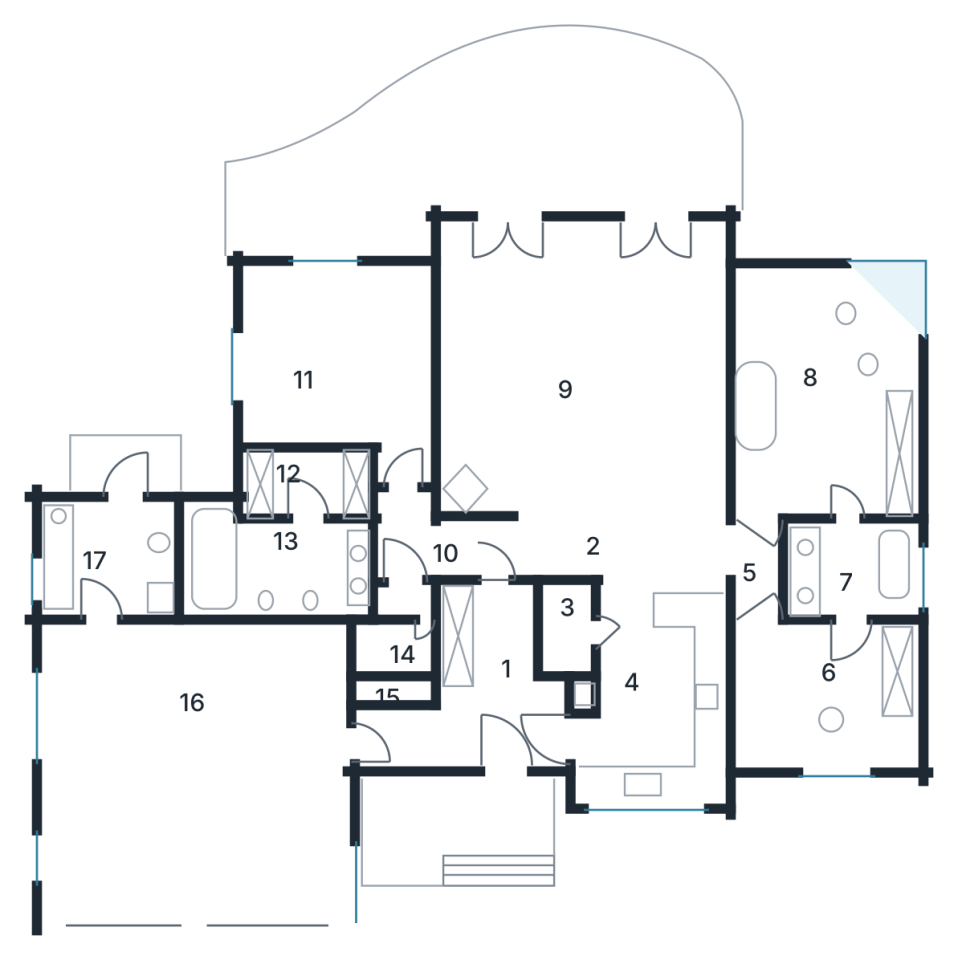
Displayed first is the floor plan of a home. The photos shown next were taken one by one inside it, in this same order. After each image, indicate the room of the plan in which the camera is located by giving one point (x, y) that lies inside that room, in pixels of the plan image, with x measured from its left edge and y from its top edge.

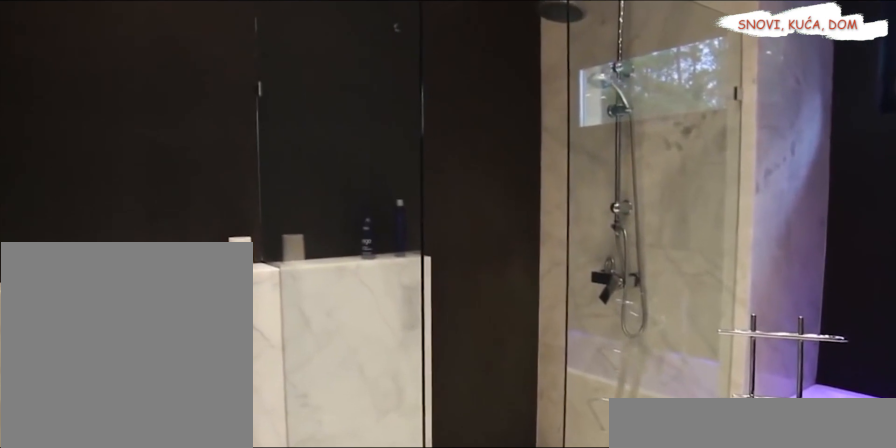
(844, 579)
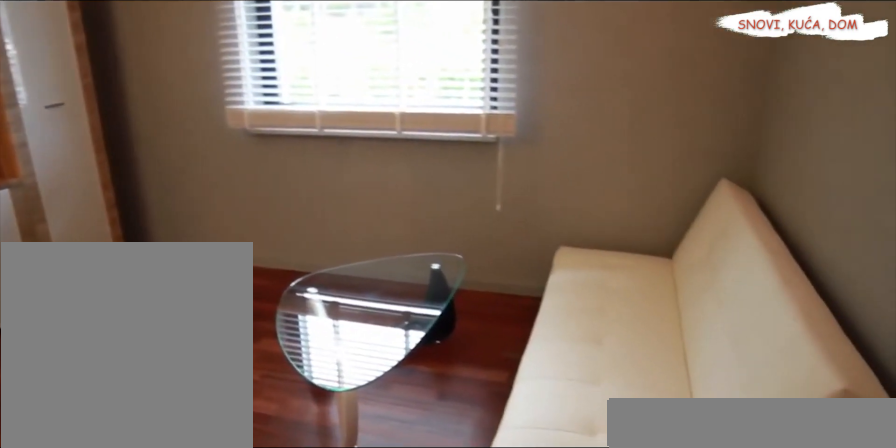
(807, 677)
